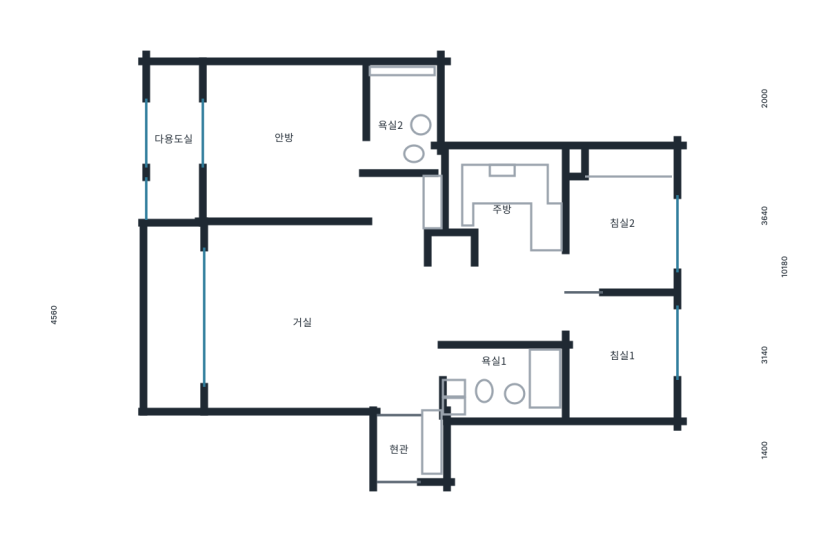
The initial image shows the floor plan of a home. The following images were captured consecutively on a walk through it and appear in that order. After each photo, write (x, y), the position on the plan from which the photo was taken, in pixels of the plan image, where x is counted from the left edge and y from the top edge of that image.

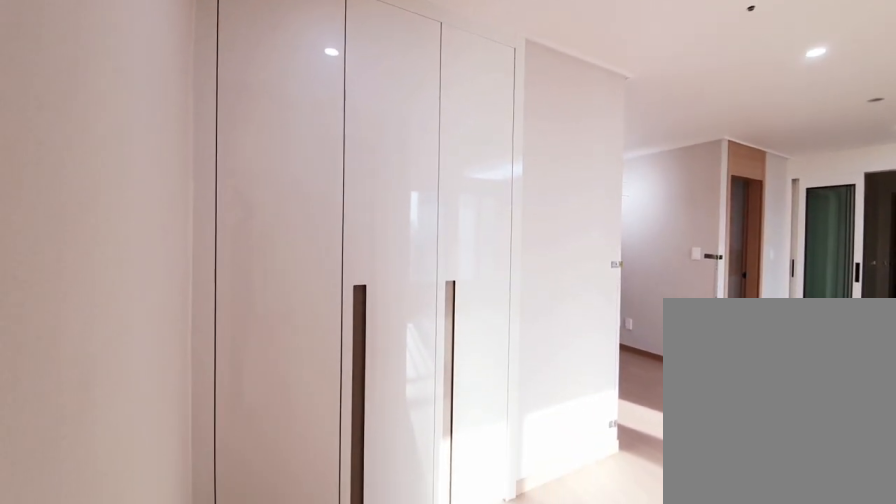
(393, 214)
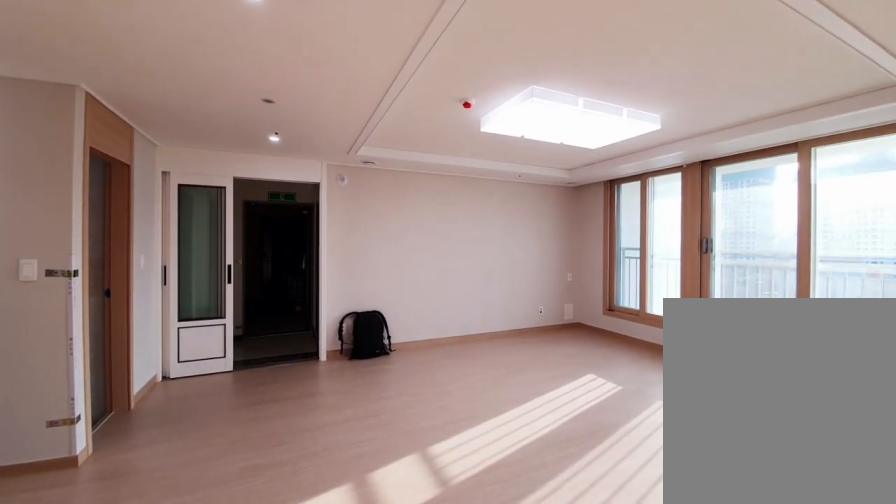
(394, 215)
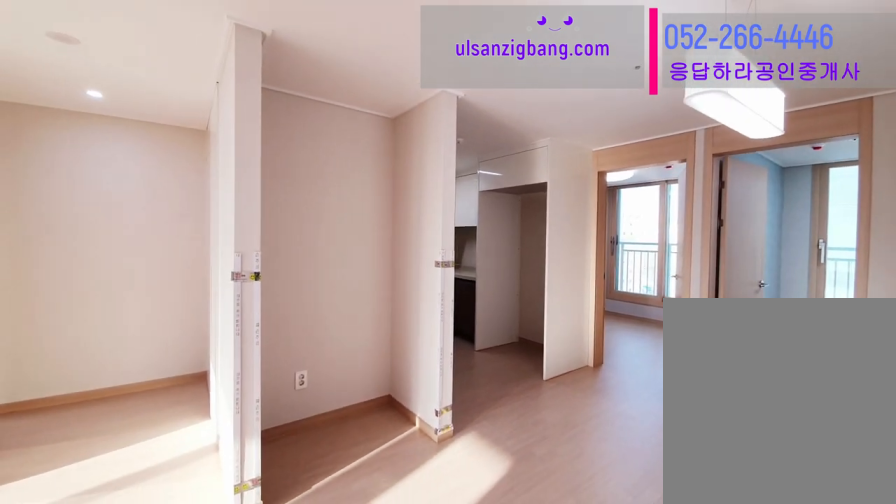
(406, 285)
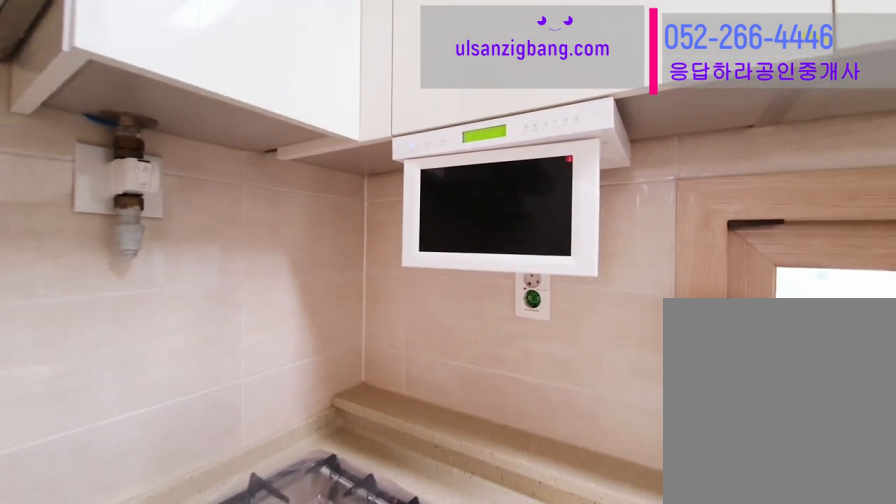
(509, 220)
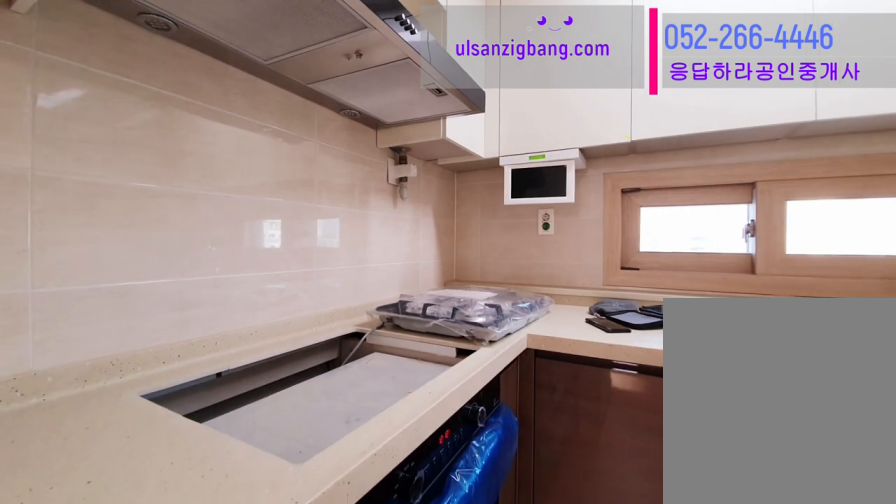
(508, 218)
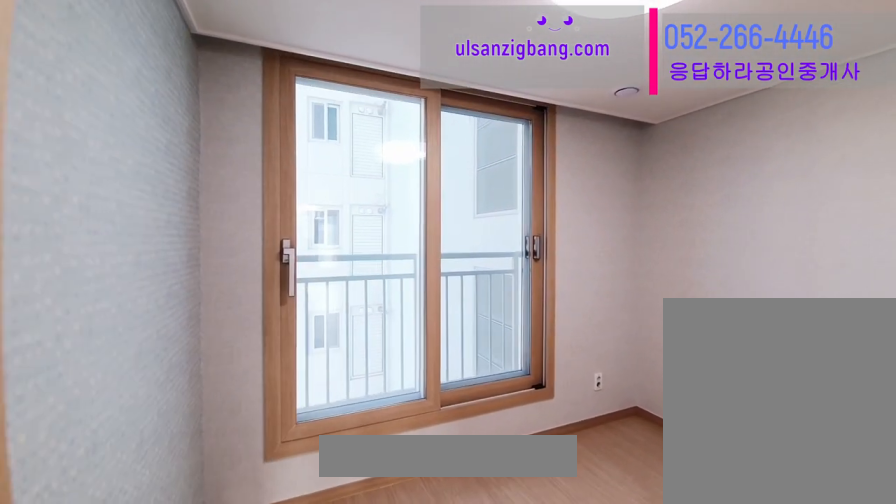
(629, 351)
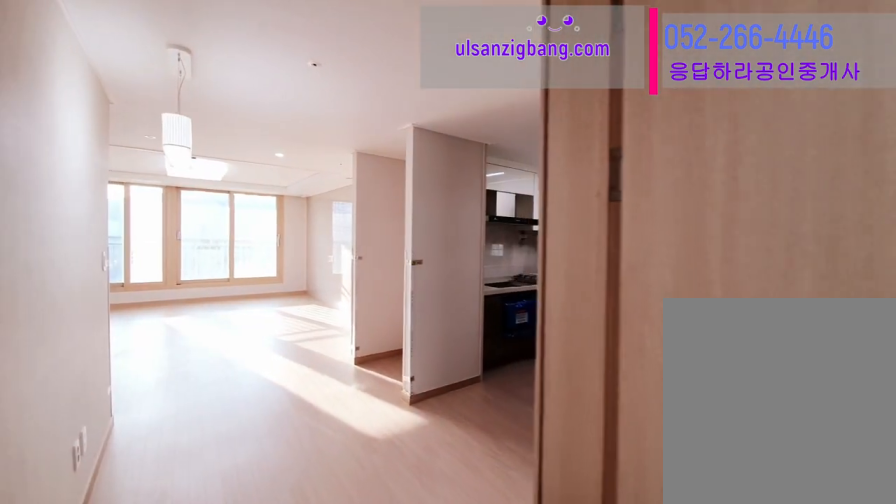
(629, 352)
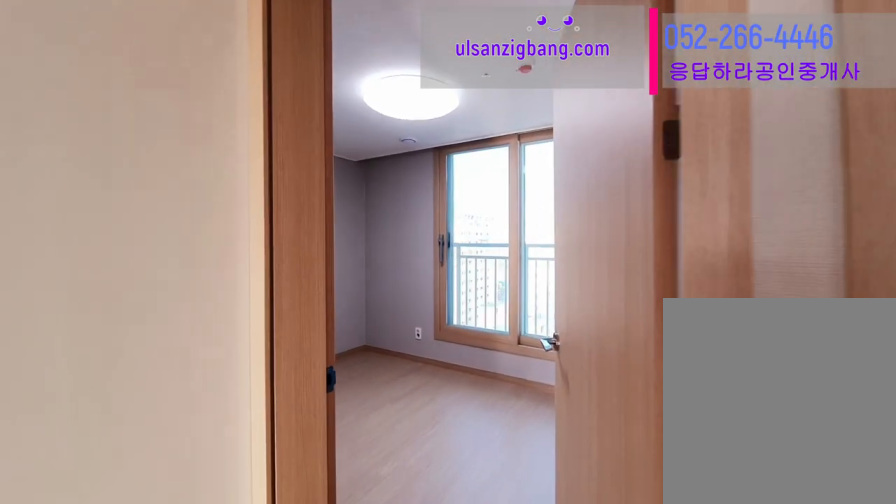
(514, 297)
